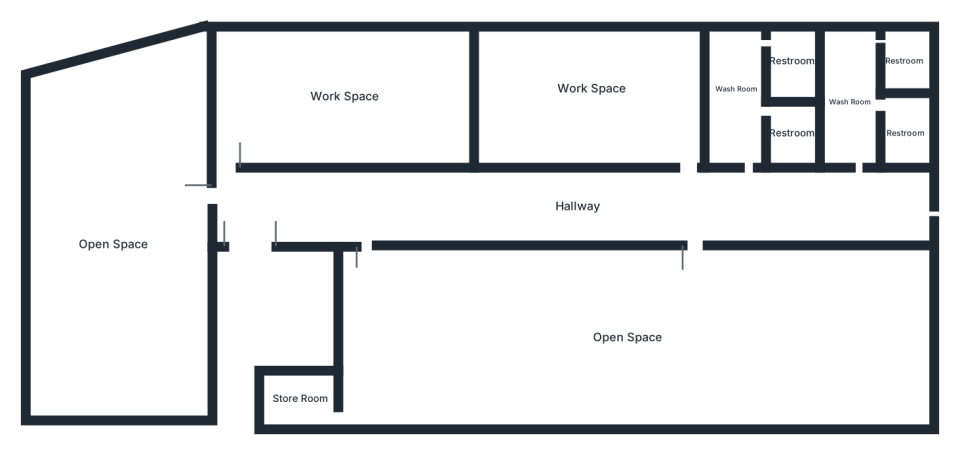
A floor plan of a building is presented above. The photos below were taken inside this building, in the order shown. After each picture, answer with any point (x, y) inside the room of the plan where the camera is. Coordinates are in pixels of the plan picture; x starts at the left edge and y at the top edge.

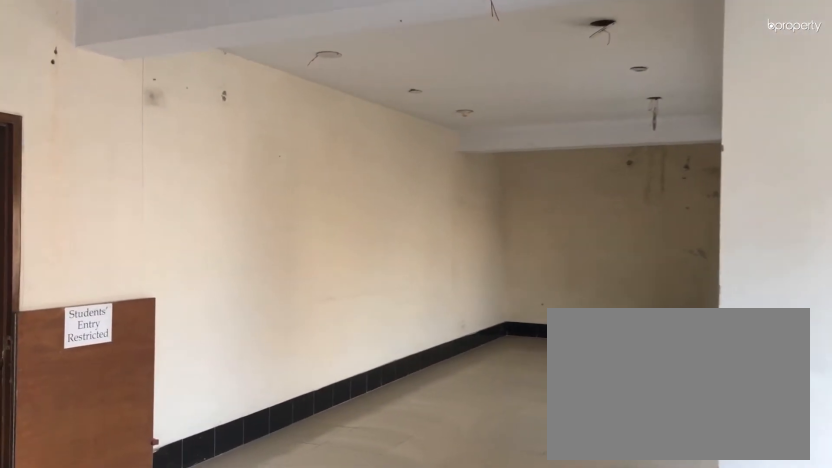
(626, 340)
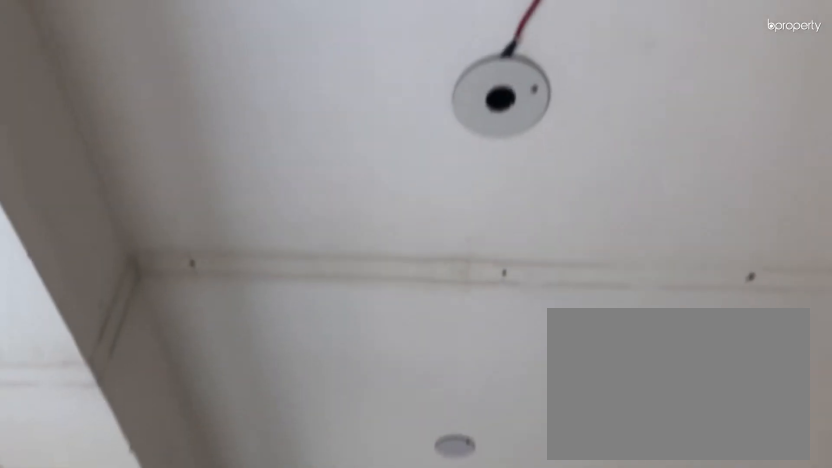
(626, 339)
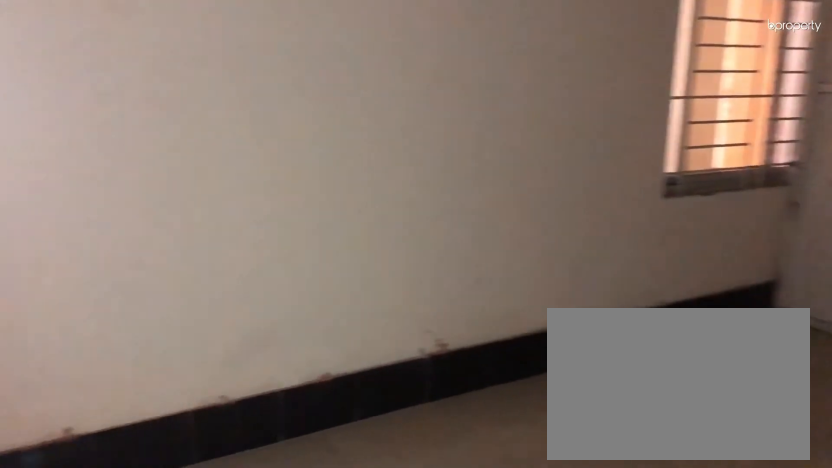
(587, 88)
